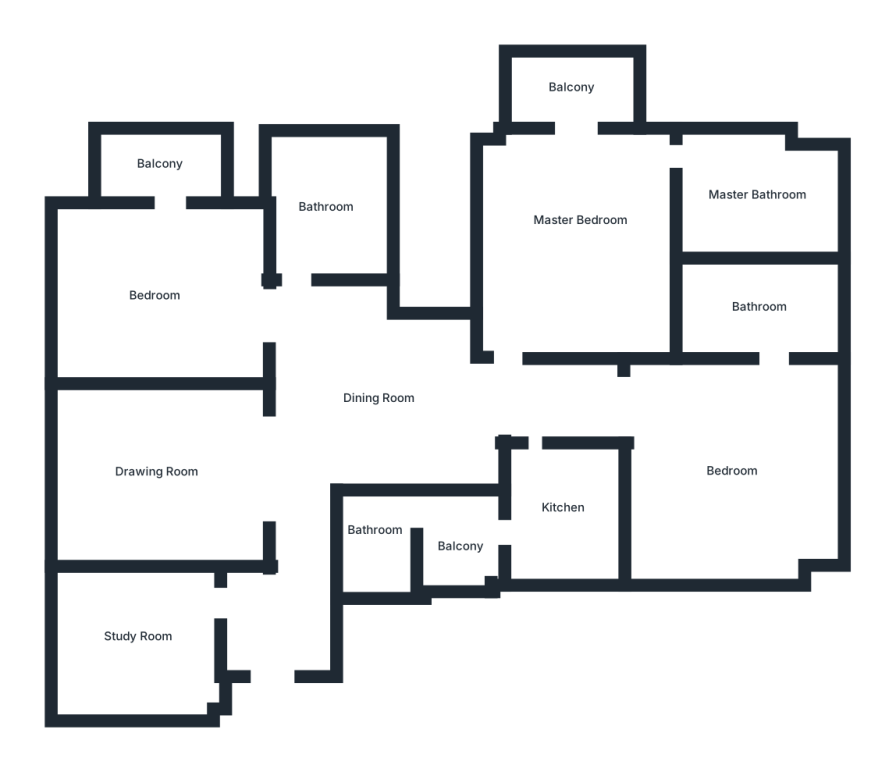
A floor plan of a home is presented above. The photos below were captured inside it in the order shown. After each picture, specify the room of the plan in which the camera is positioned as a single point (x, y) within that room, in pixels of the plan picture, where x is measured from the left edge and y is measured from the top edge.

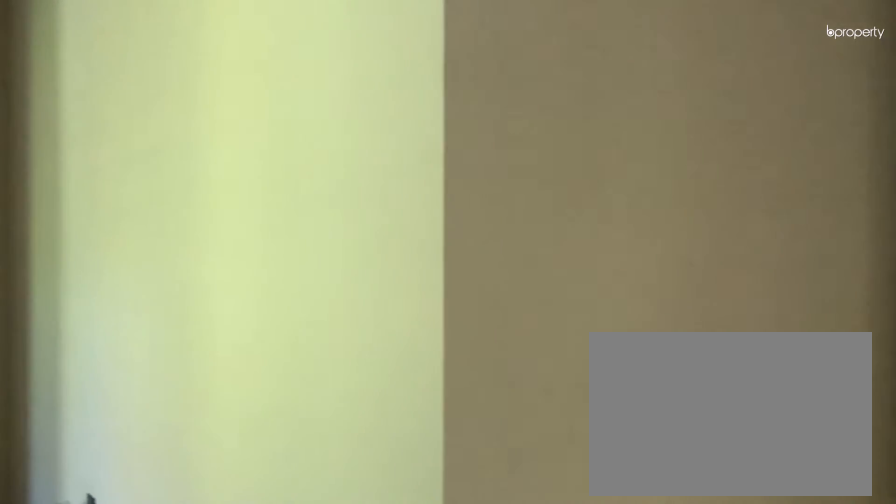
(159, 472)
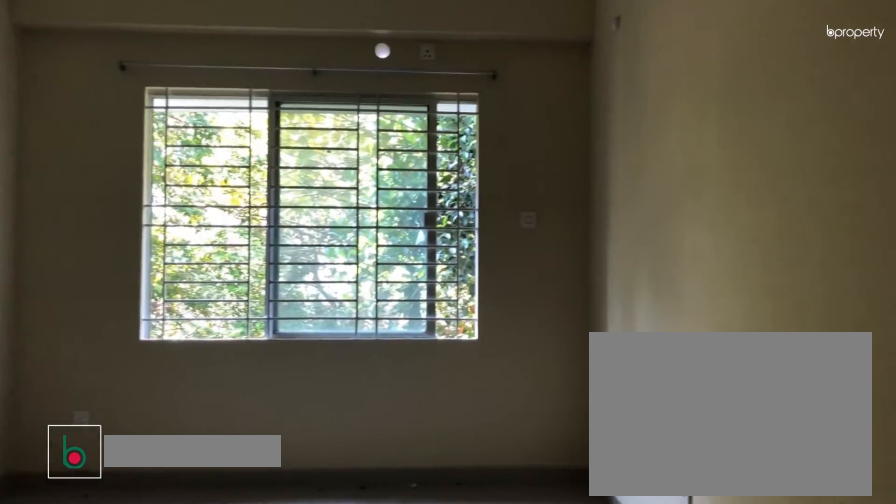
(159, 472)
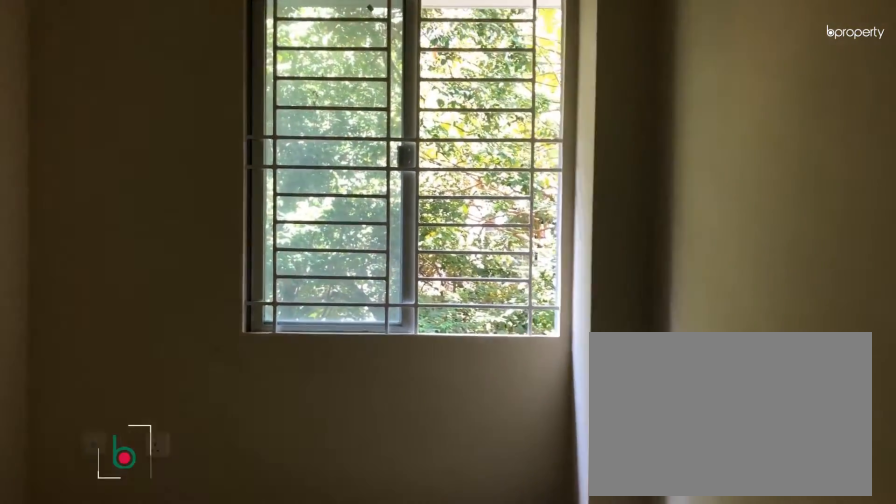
(138, 635)
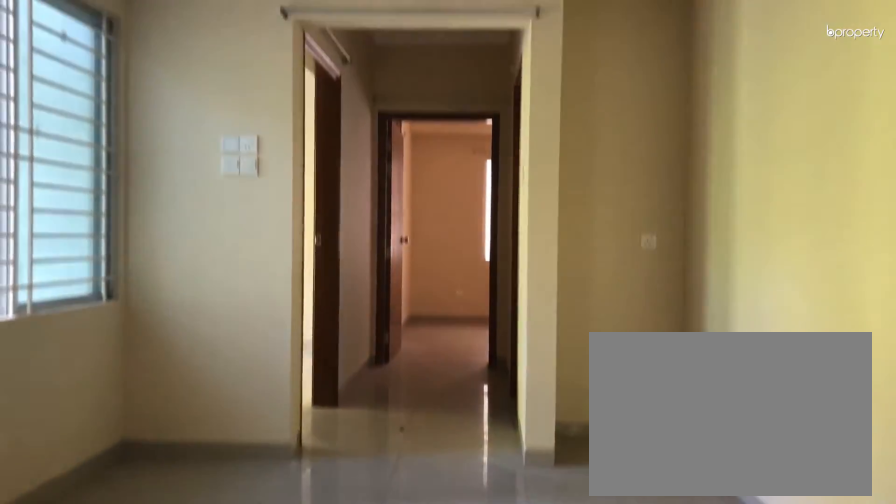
(378, 397)
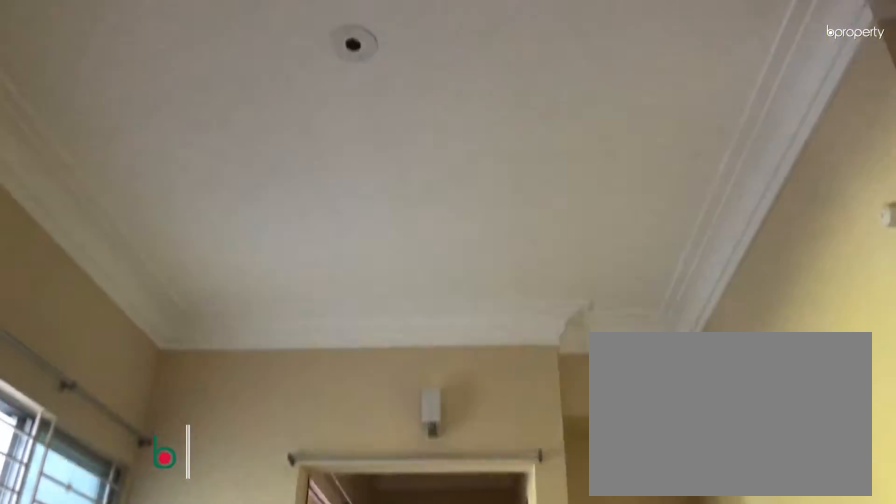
(378, 397)
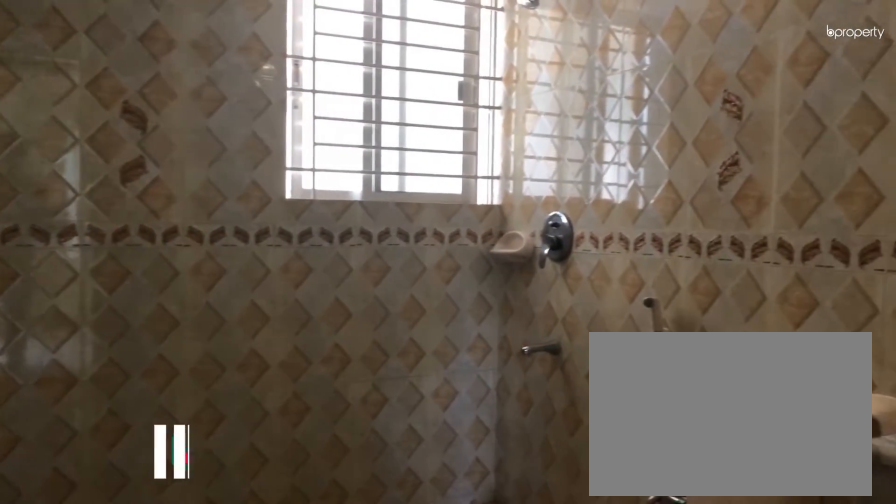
(756, 195)
